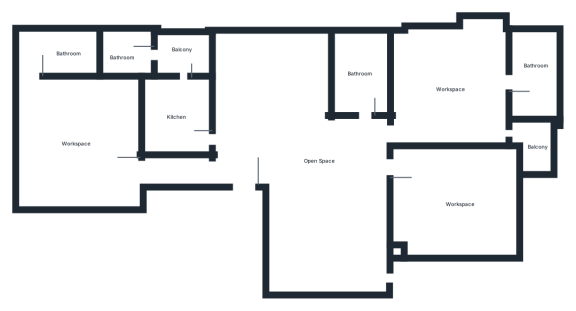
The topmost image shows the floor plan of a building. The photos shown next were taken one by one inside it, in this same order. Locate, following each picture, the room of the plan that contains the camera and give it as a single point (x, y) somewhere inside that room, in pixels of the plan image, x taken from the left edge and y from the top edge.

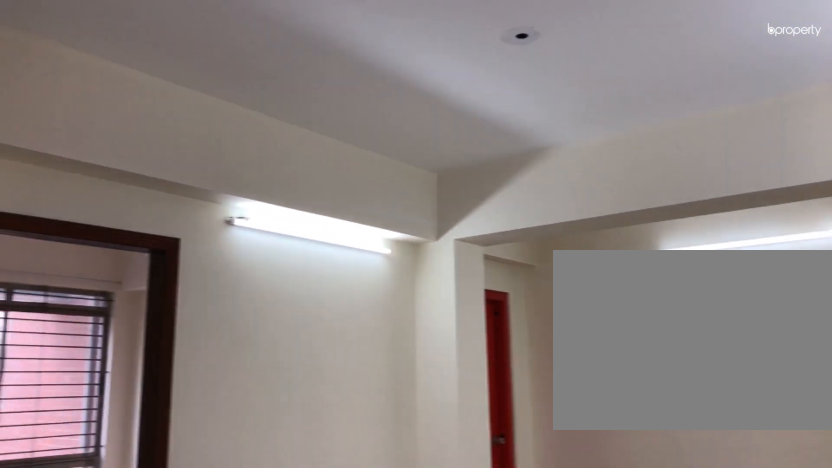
(330, 211)
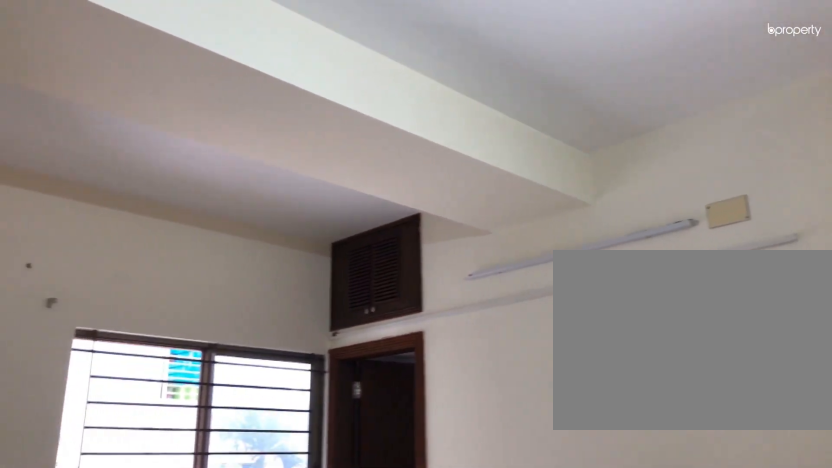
(79, 142)
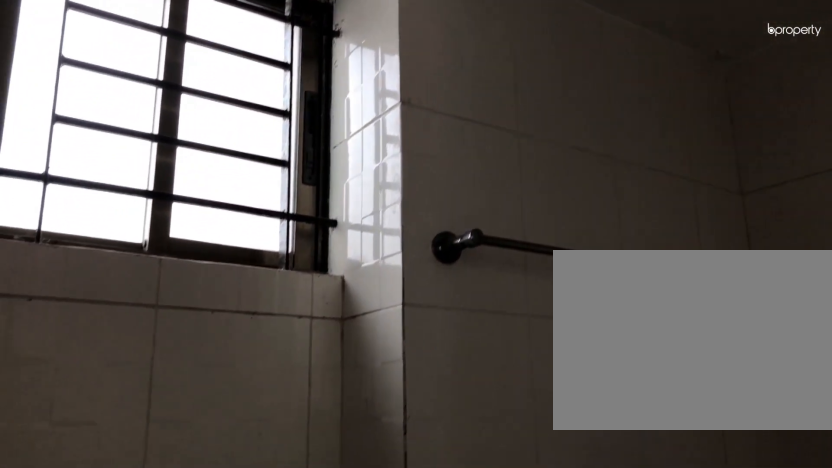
(59, 52)
